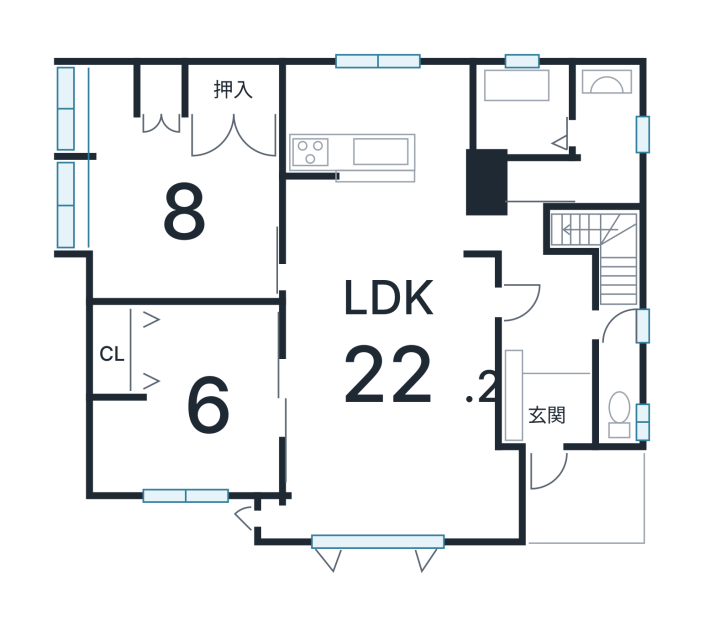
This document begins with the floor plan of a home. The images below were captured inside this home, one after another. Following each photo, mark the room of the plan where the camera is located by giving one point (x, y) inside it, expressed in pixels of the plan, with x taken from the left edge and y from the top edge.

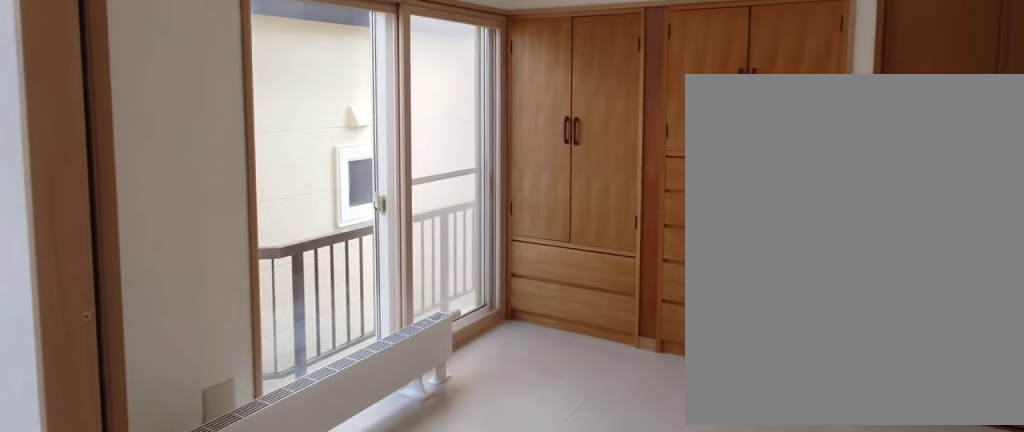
(210, 402)
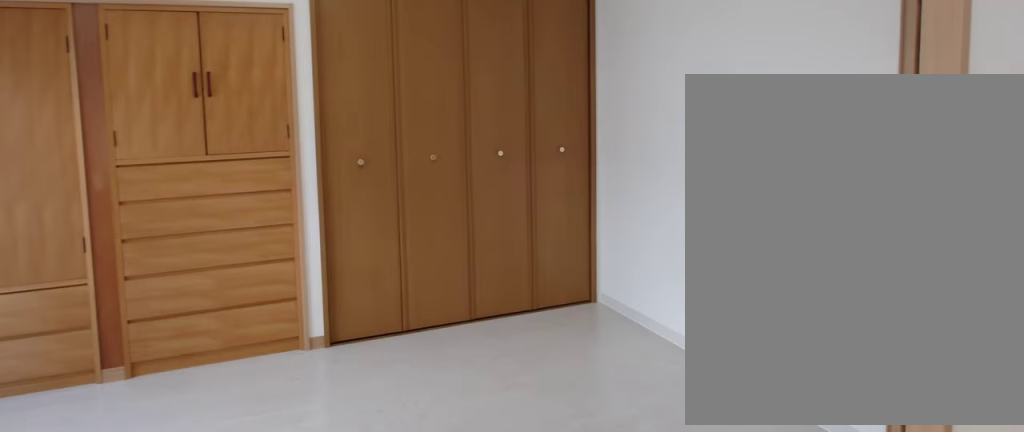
(210, 402)
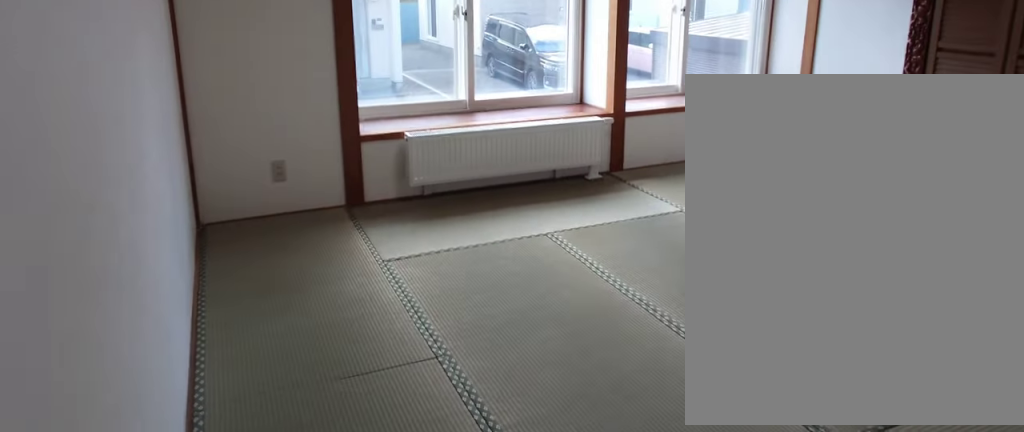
(196, 234)
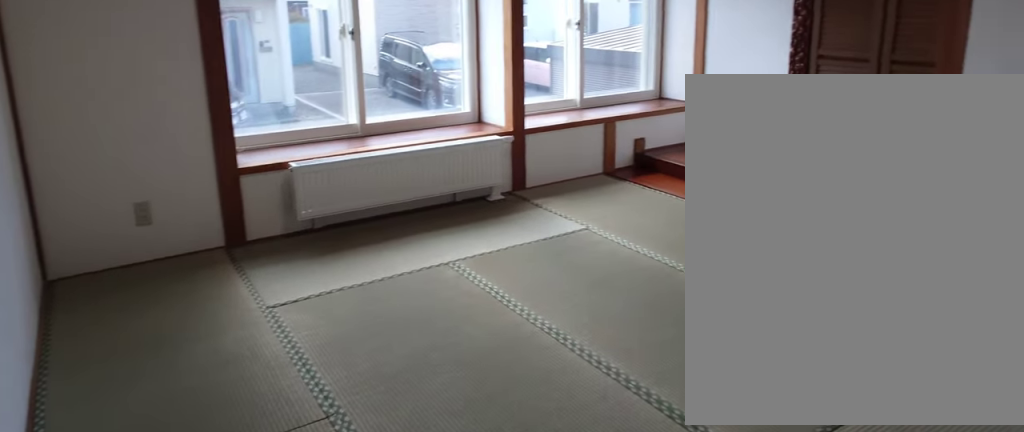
(196, 234)
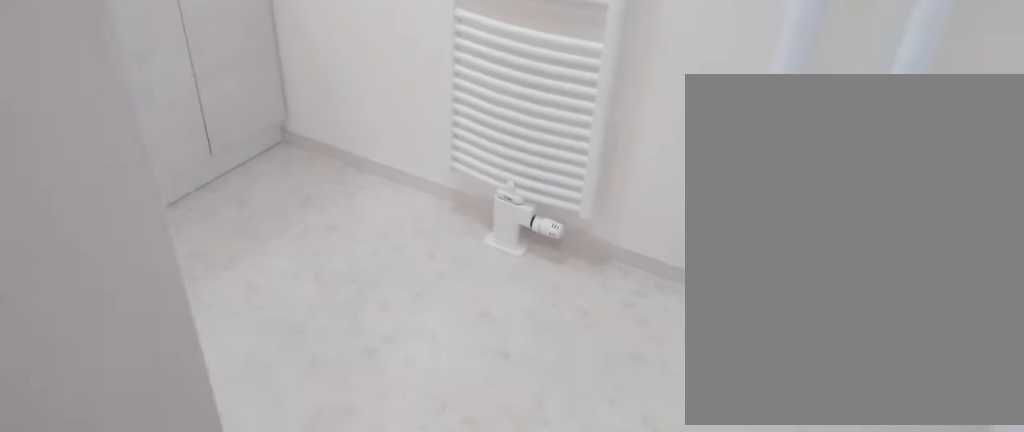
(607, 154)
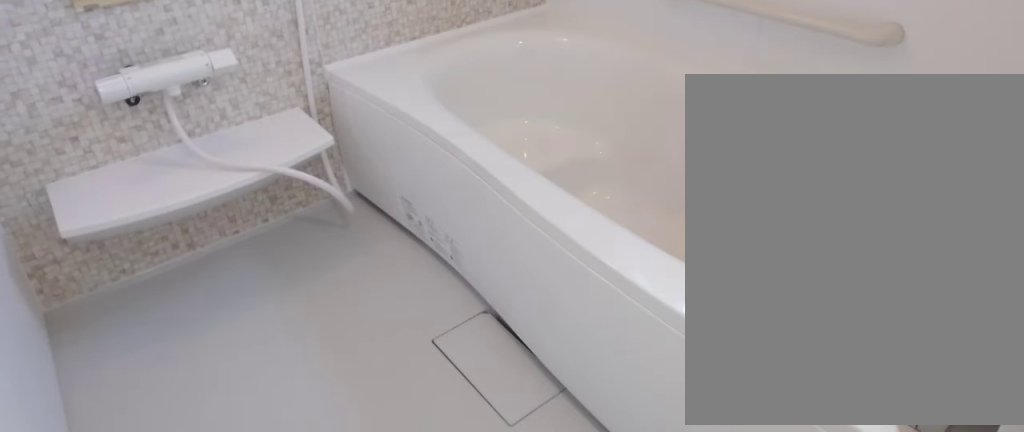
(517, 125)
